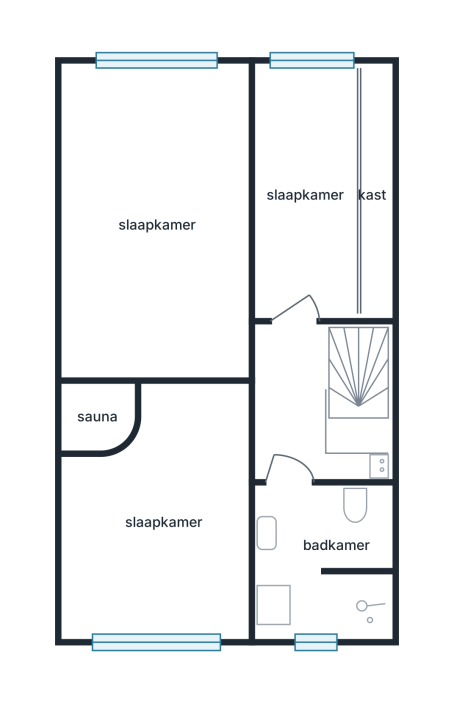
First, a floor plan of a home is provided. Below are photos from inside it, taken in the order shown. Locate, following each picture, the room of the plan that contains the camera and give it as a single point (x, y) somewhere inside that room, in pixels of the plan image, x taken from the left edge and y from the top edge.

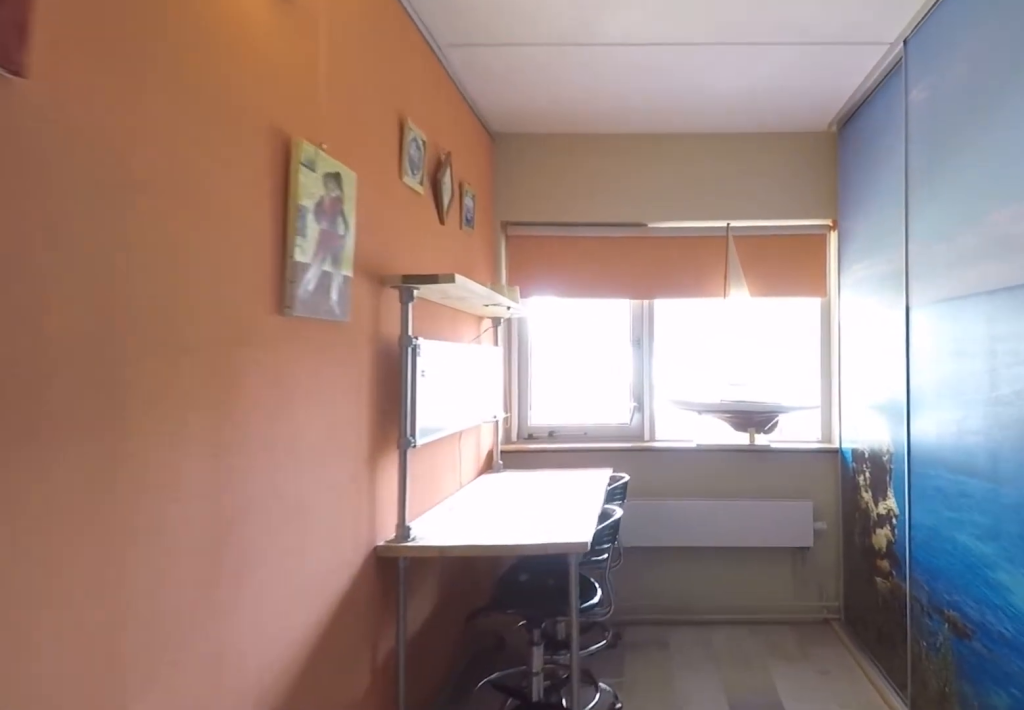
(304, 193)
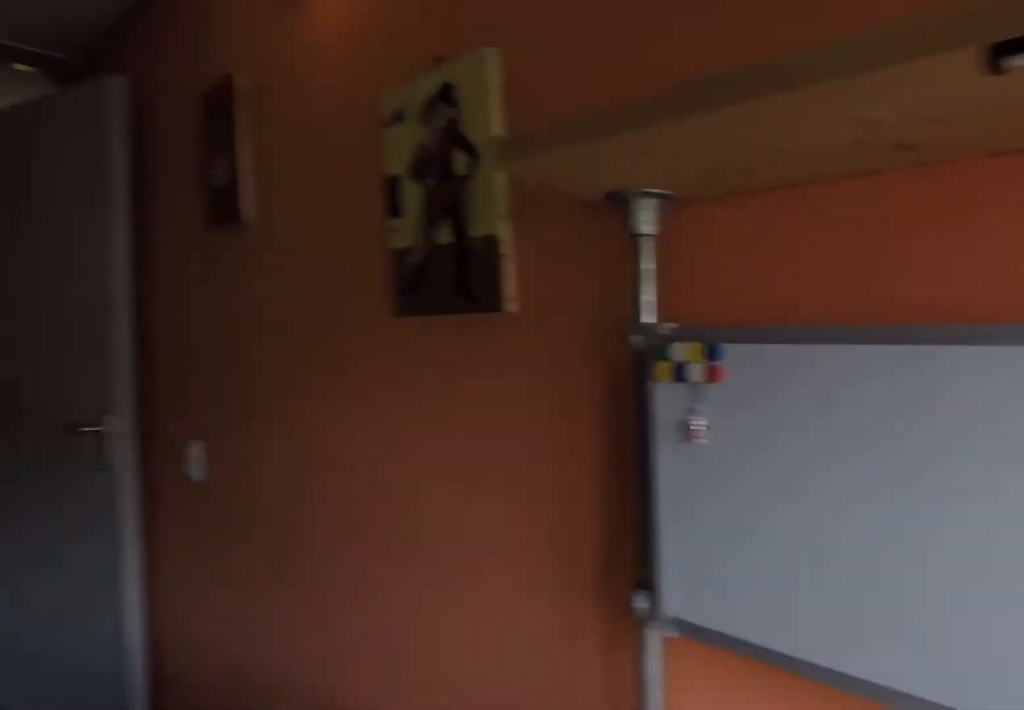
(304, 193)
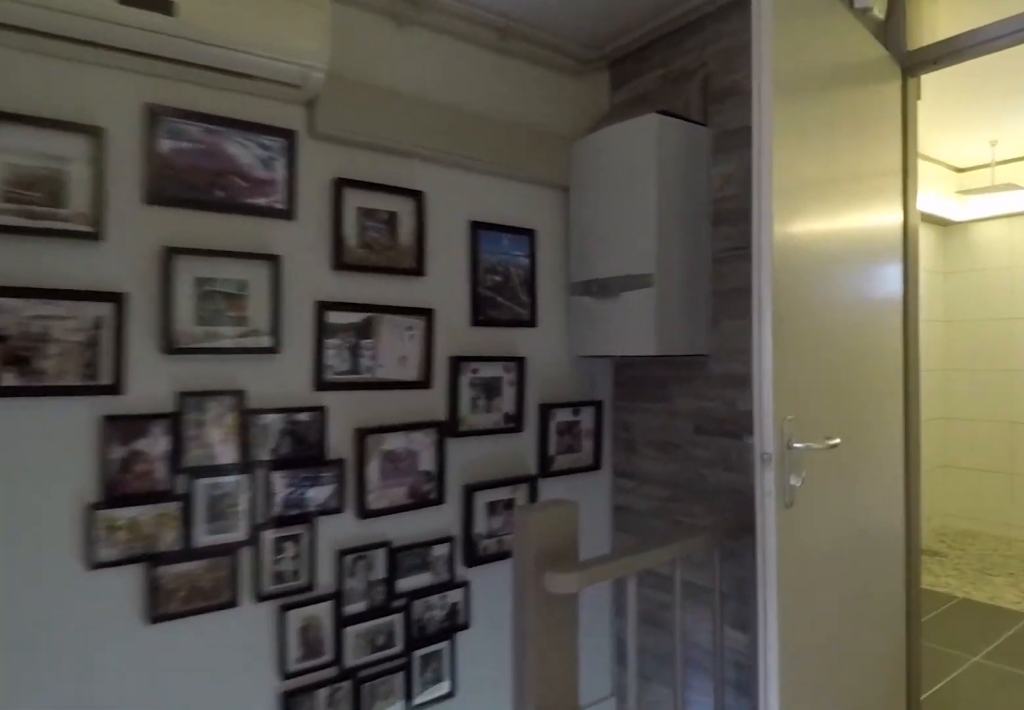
(297, 407)
